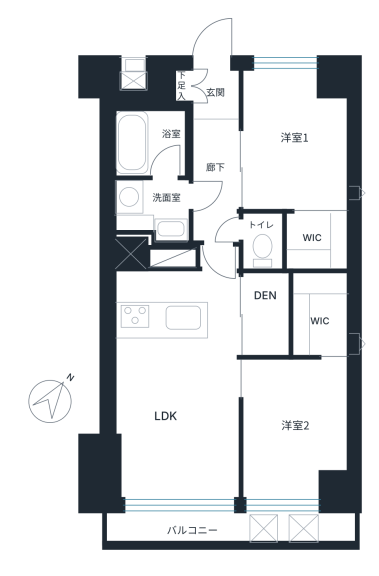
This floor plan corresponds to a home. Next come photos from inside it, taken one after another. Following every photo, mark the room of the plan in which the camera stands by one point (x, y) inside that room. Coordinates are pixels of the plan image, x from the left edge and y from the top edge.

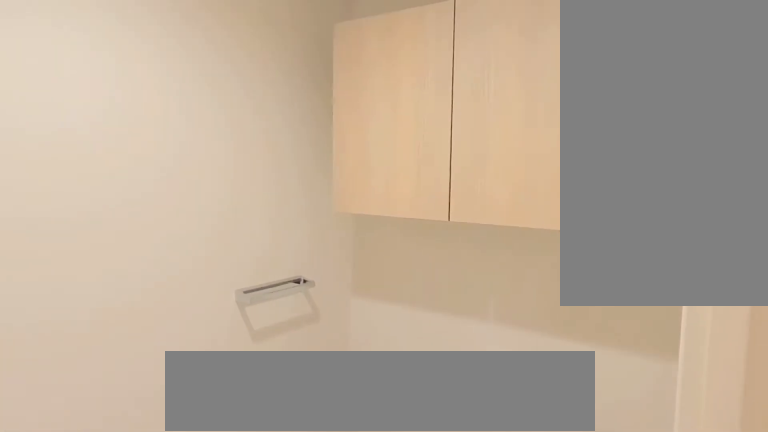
(266, 242)
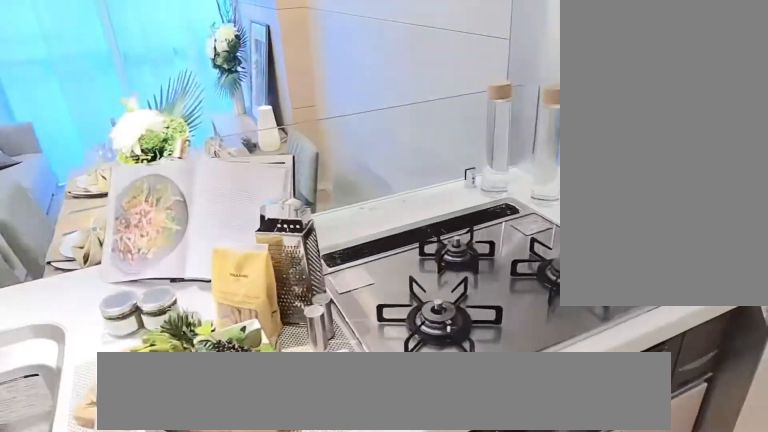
(163, 292)
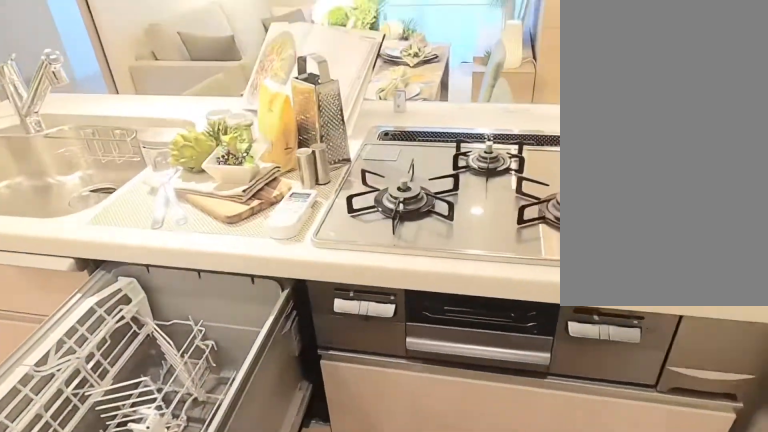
(163, 293)
